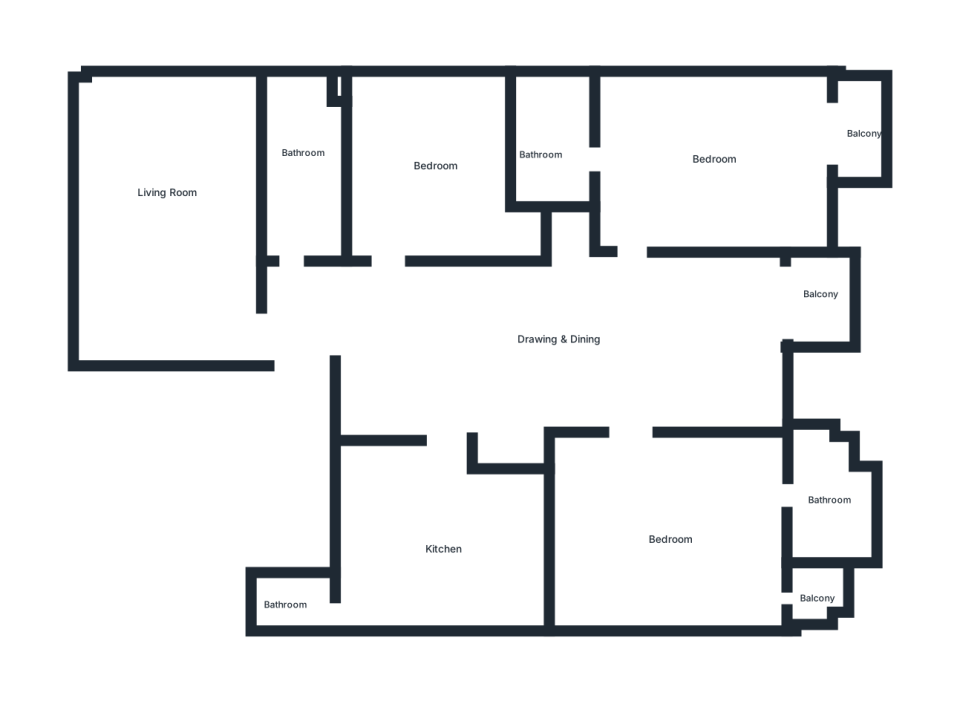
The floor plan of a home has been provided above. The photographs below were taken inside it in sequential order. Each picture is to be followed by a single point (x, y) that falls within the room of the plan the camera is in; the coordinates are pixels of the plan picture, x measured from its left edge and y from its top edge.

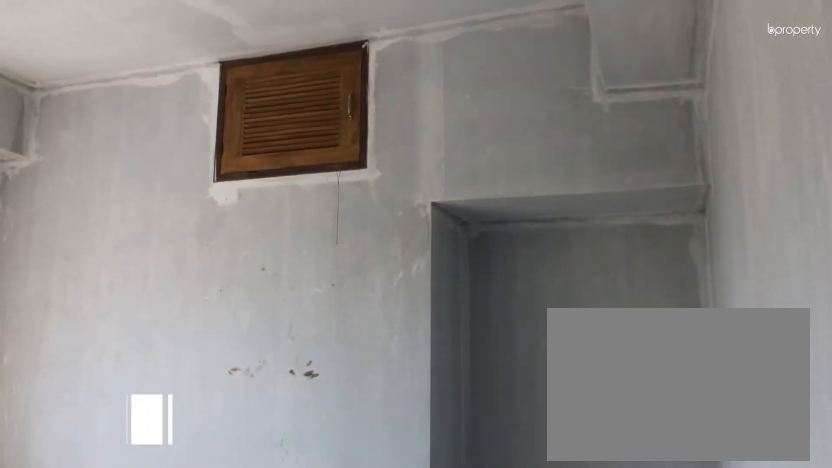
(450, 167)
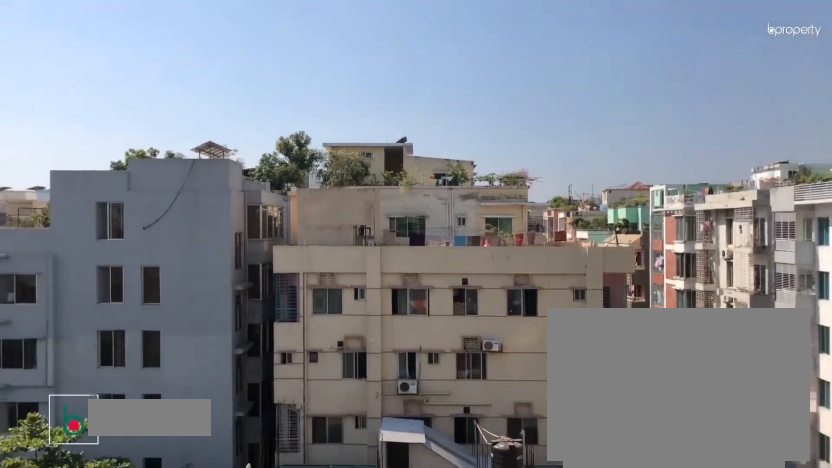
(820, 301)
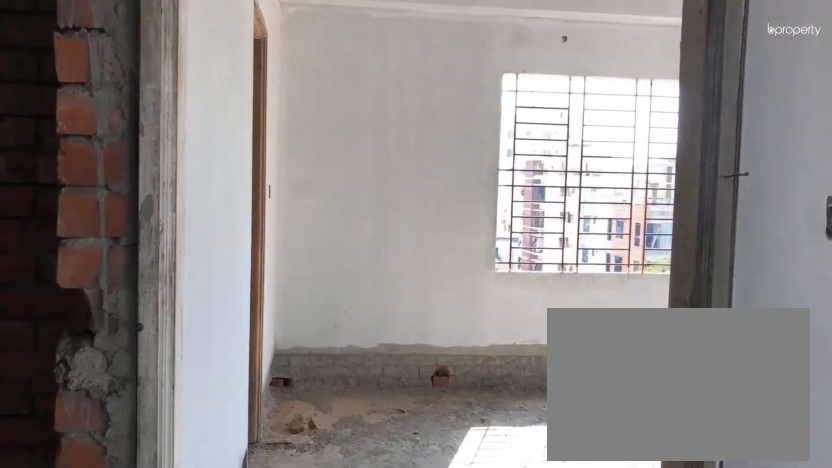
(627, 267)
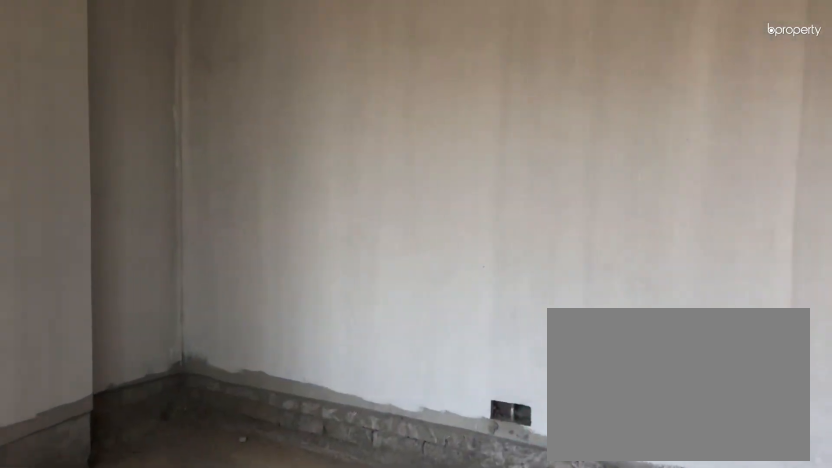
(704, 156)
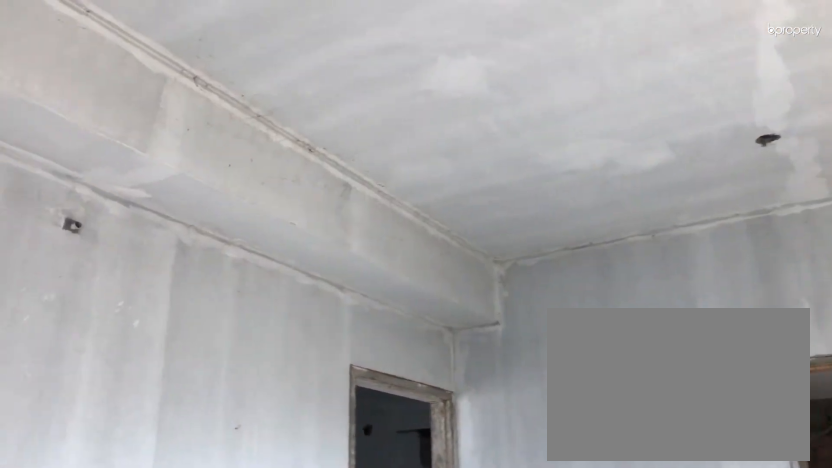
(704, 156)
